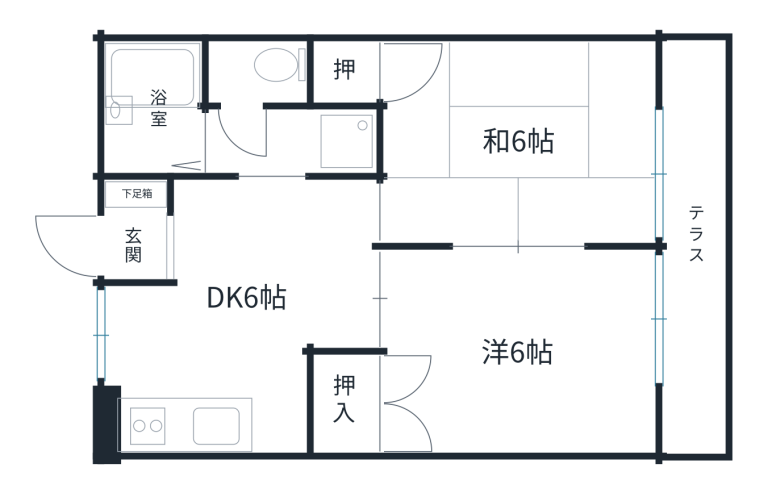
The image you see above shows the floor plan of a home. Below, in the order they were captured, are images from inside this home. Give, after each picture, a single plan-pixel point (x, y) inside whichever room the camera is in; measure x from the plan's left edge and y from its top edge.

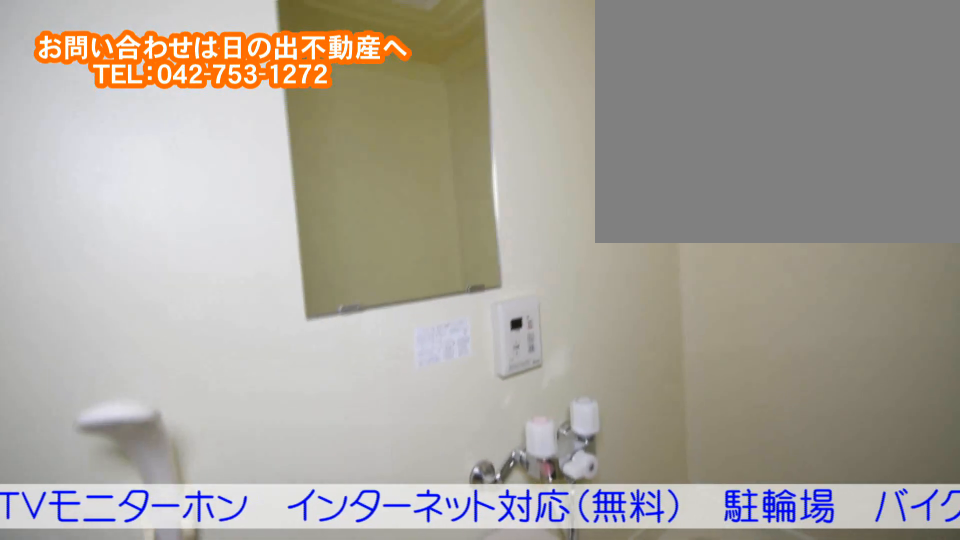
(155, 126)
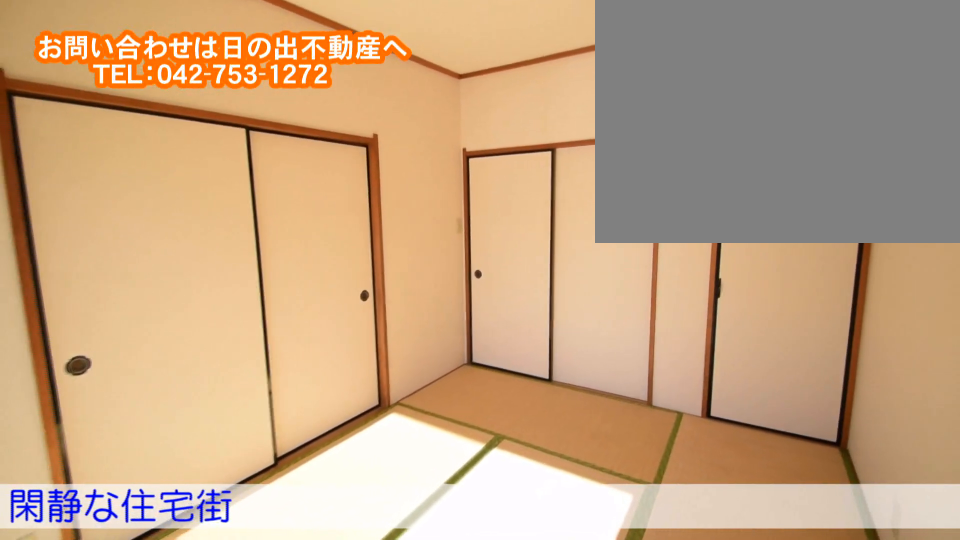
(585, 140)
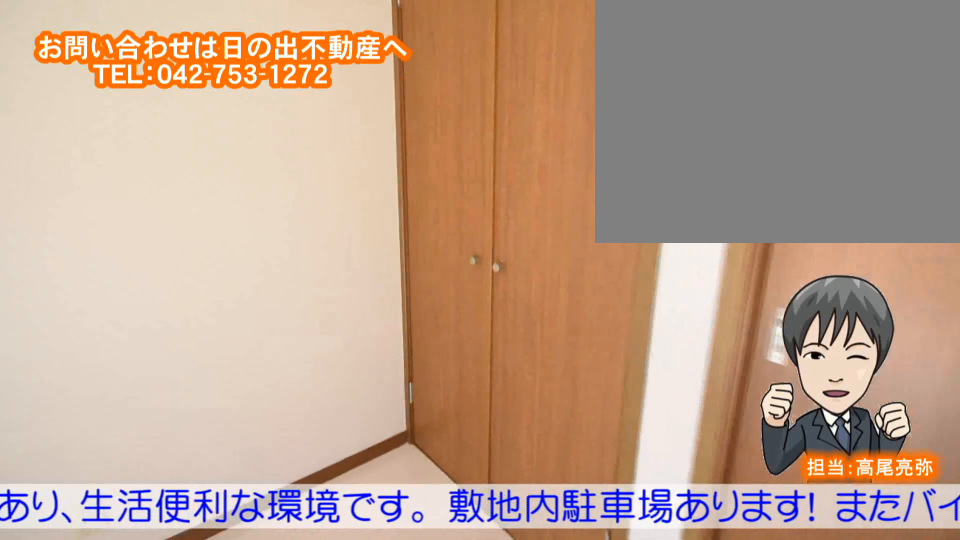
(591, 343)
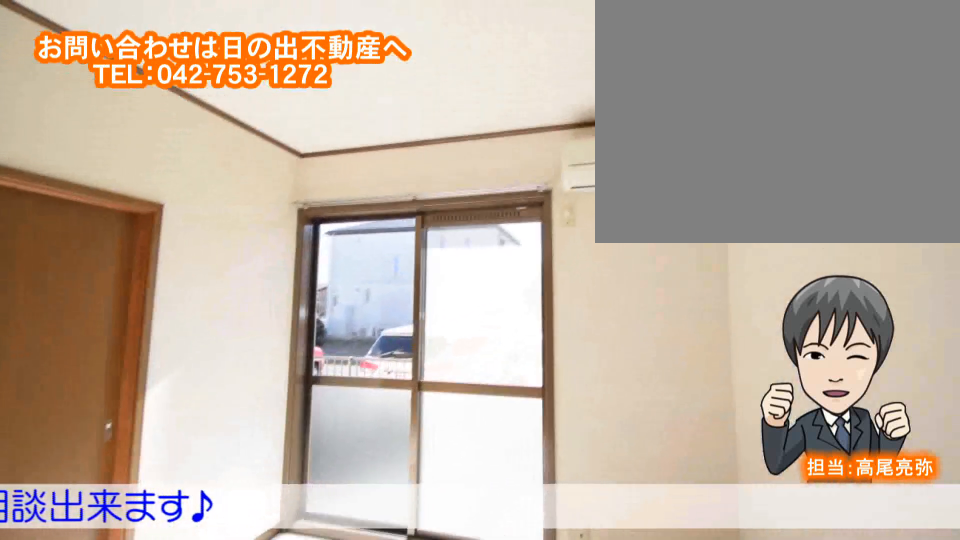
(591, 343)
